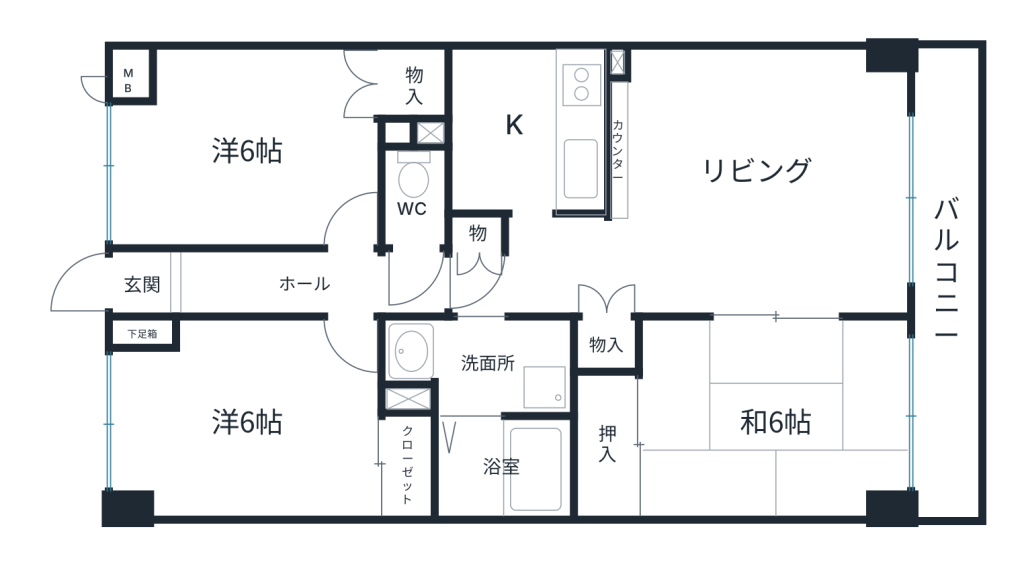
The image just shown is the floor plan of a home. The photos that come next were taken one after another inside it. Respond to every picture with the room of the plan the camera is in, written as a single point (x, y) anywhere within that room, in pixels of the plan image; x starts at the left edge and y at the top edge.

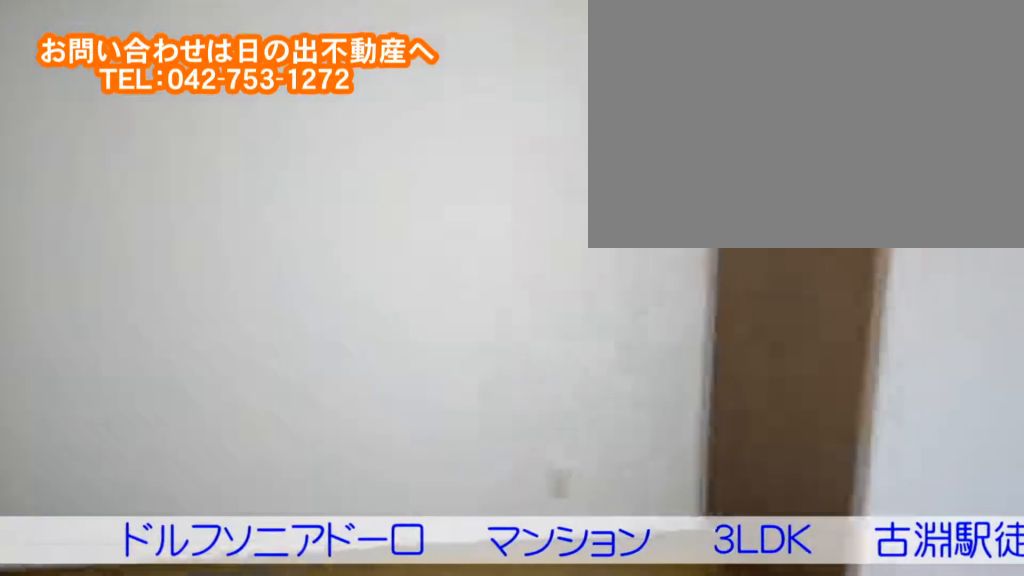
(177, 143)
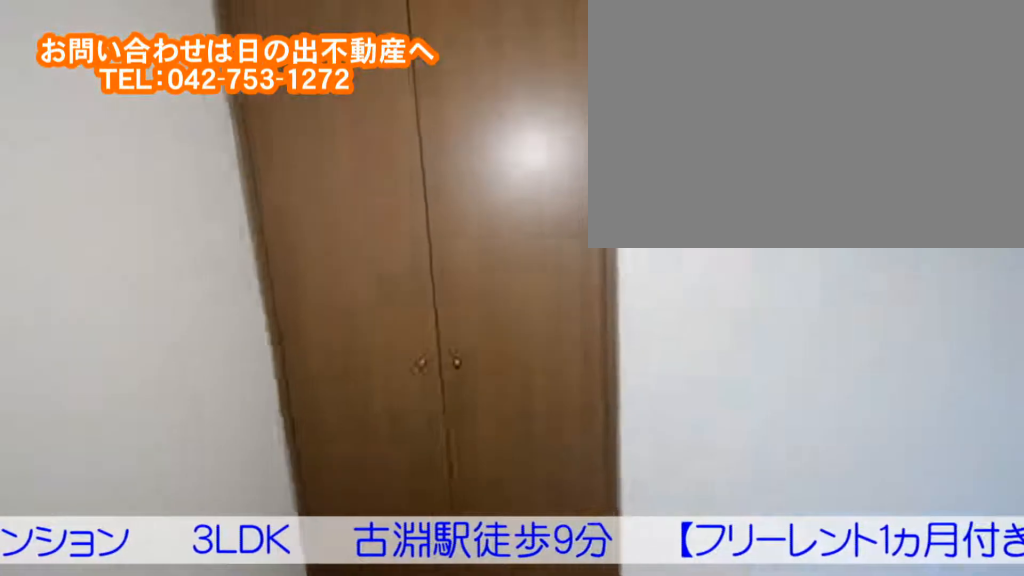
(176, 143)
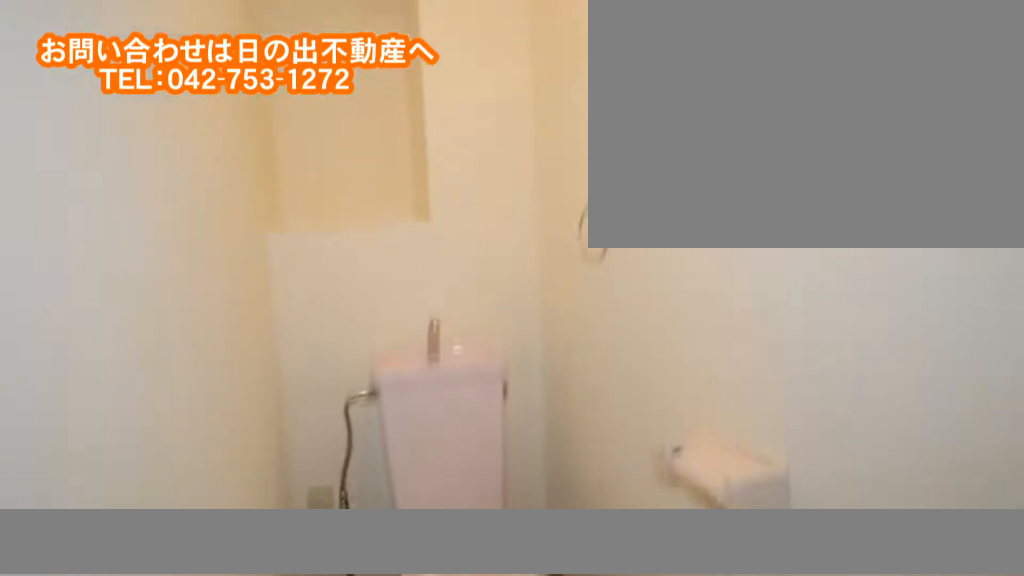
(415, 200)
